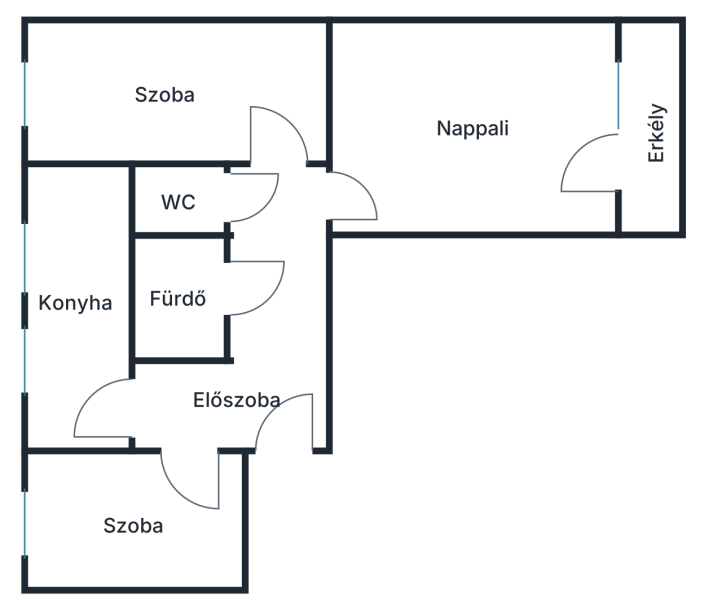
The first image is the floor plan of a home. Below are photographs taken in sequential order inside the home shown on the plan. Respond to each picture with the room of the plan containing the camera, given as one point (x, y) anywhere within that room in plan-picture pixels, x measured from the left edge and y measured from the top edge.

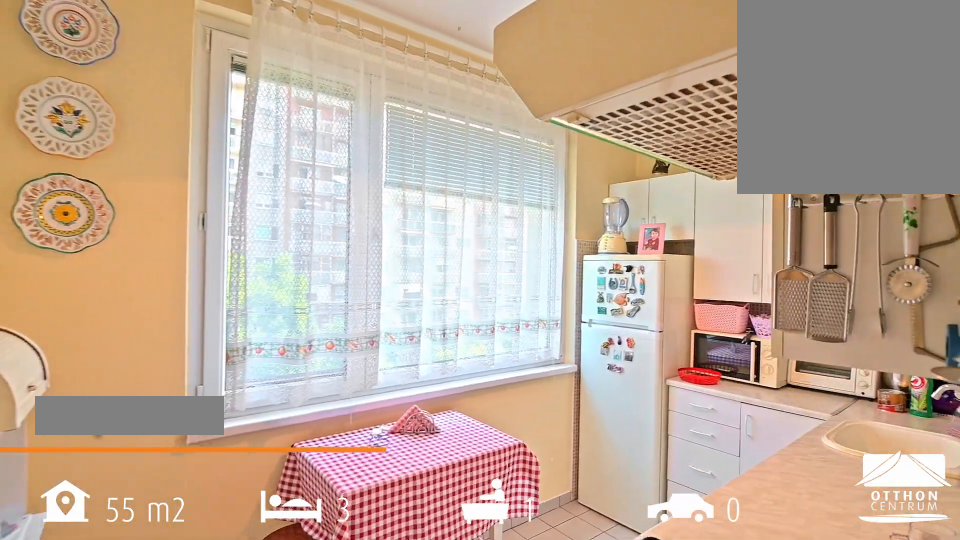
(83, 322)
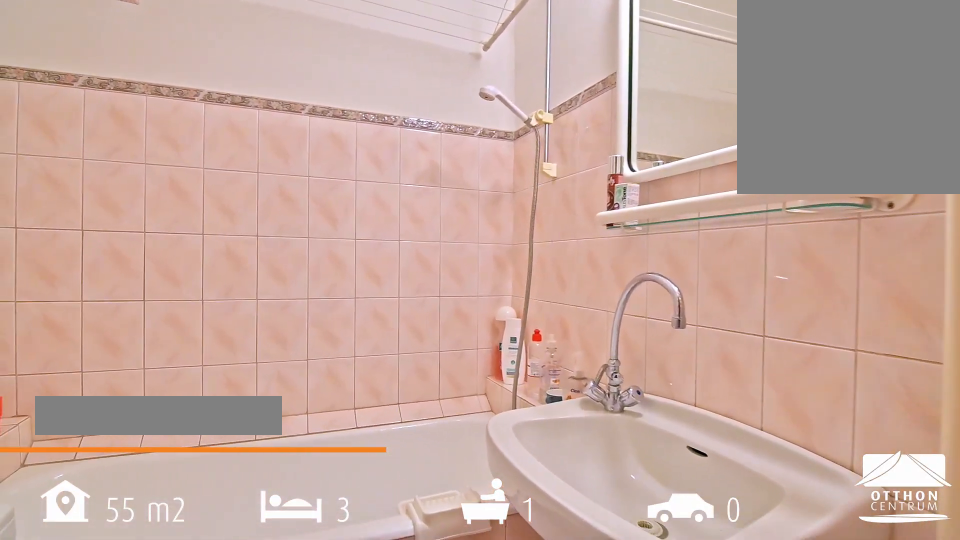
(182, 289)
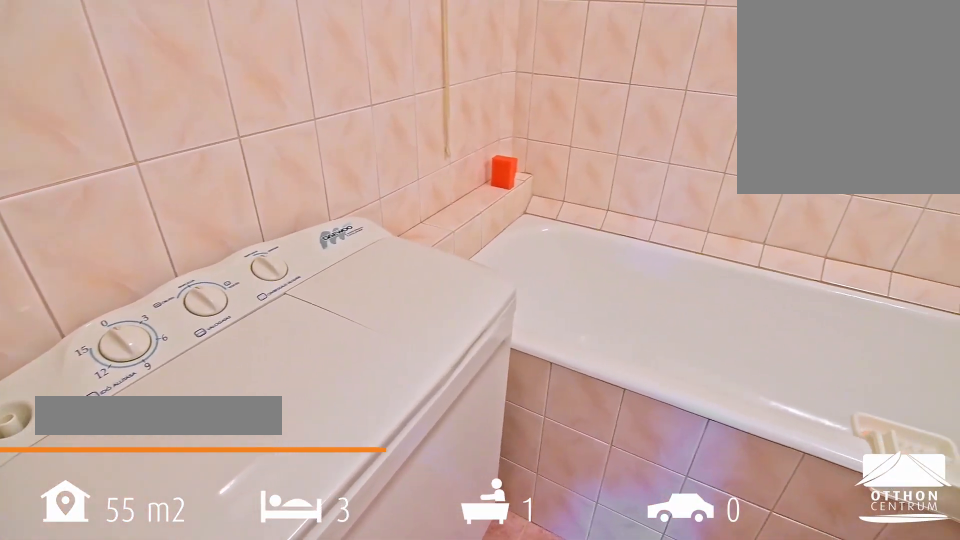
(182, 289)
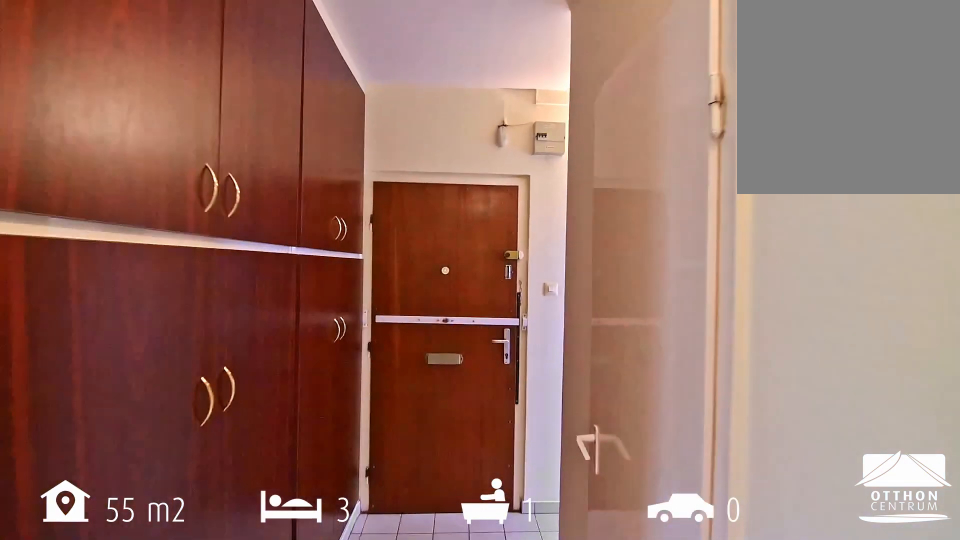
(282, 405)
